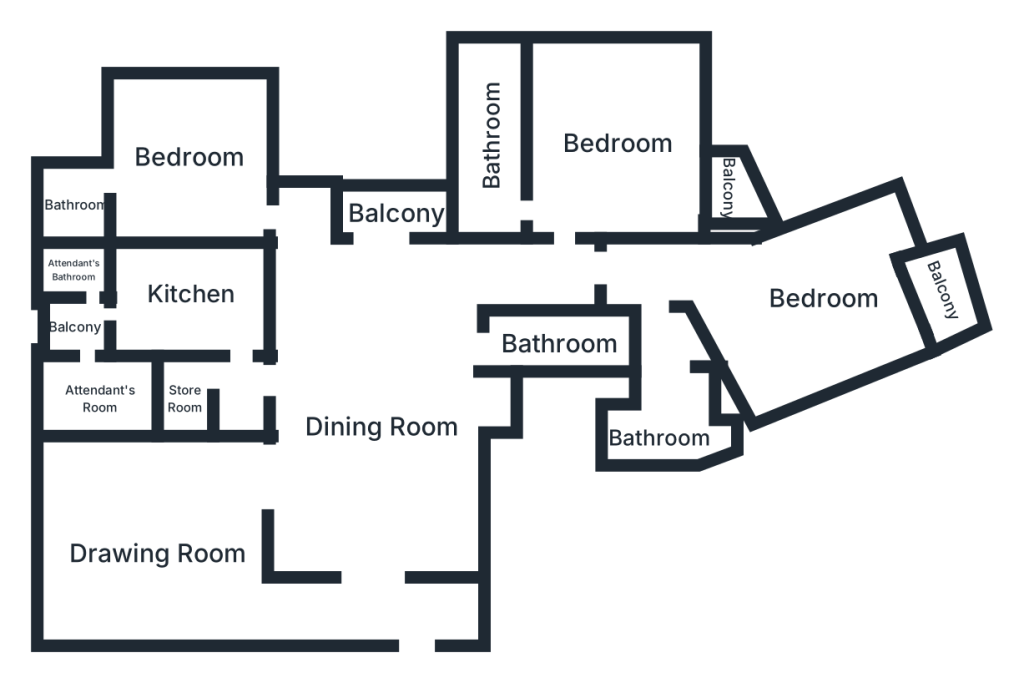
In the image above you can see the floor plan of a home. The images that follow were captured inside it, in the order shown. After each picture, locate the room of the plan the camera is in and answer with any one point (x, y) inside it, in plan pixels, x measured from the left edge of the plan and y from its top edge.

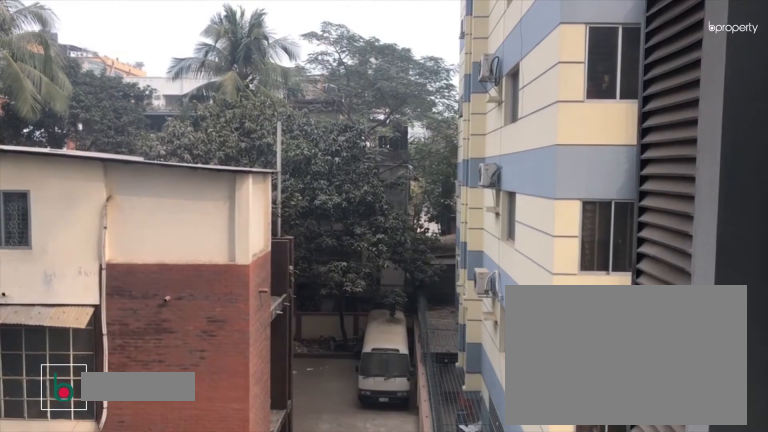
(397, 215)
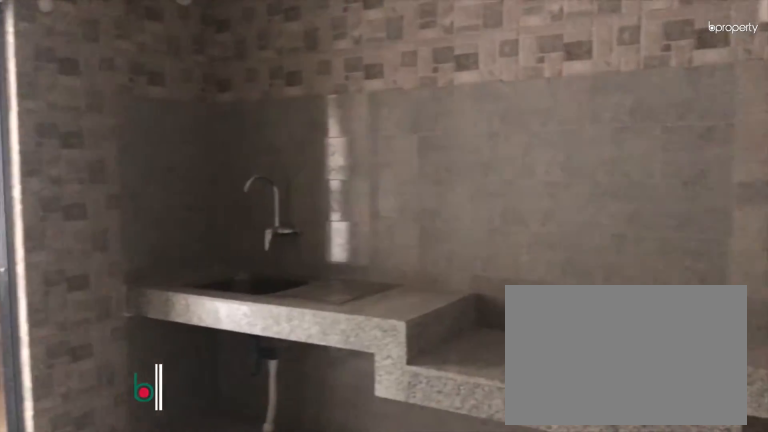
(190, 298)
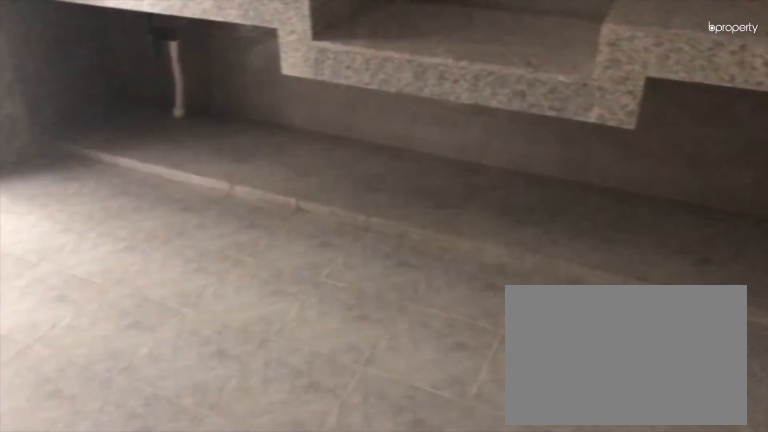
(190, 298)
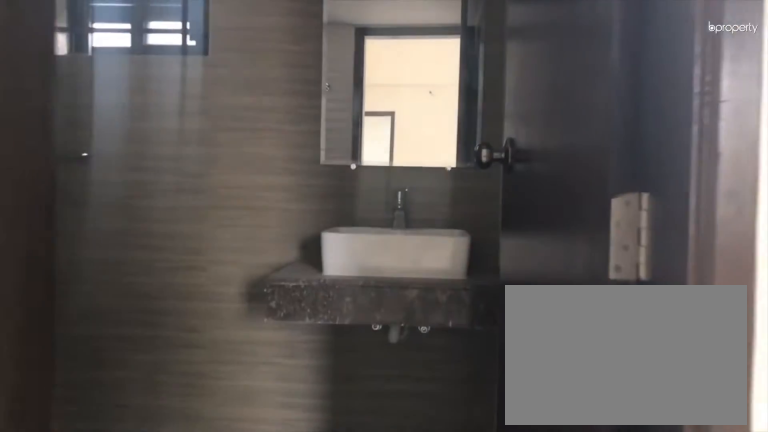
(82, 205)
